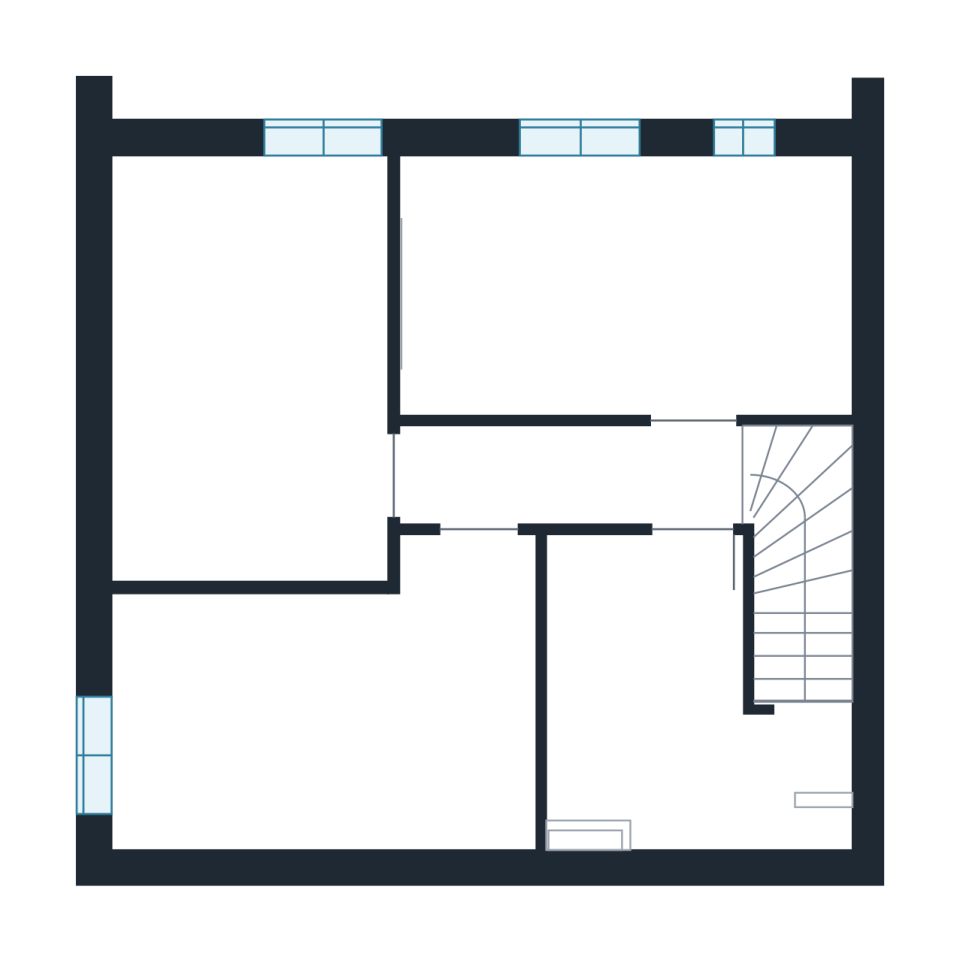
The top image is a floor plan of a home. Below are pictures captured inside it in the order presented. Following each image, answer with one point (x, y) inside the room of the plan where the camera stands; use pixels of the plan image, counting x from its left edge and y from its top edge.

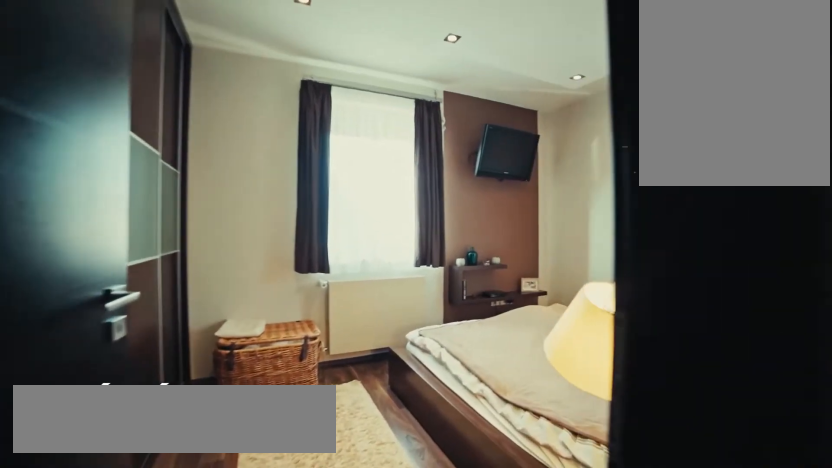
(430, 480)
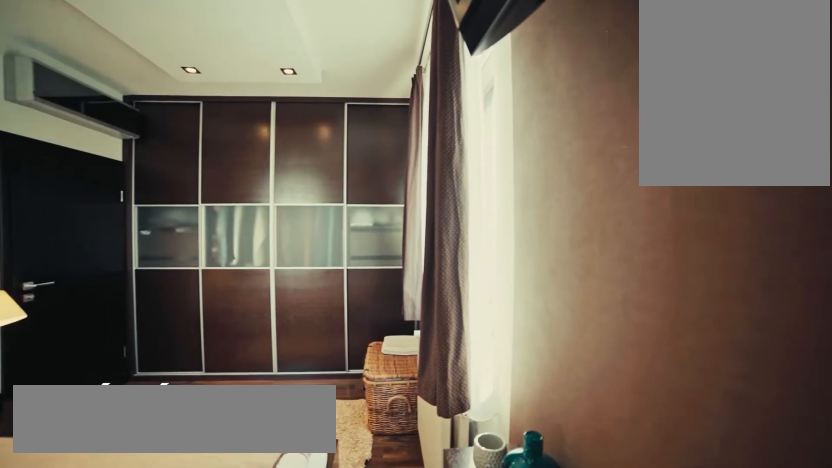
(162, 219)
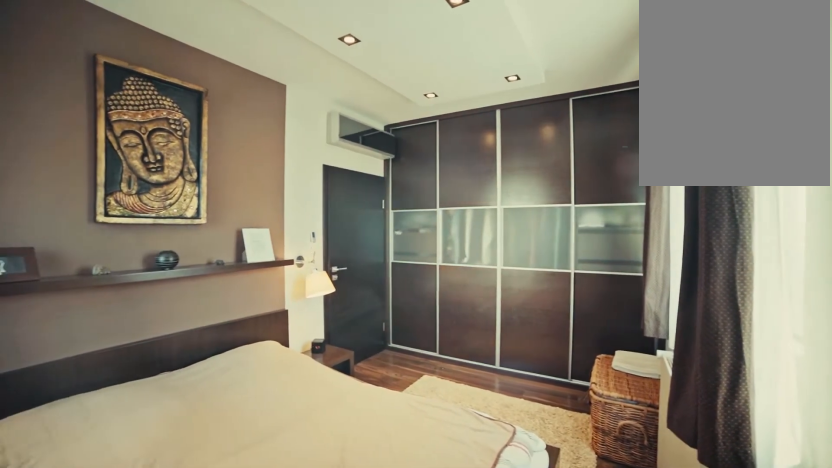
(162, 219)
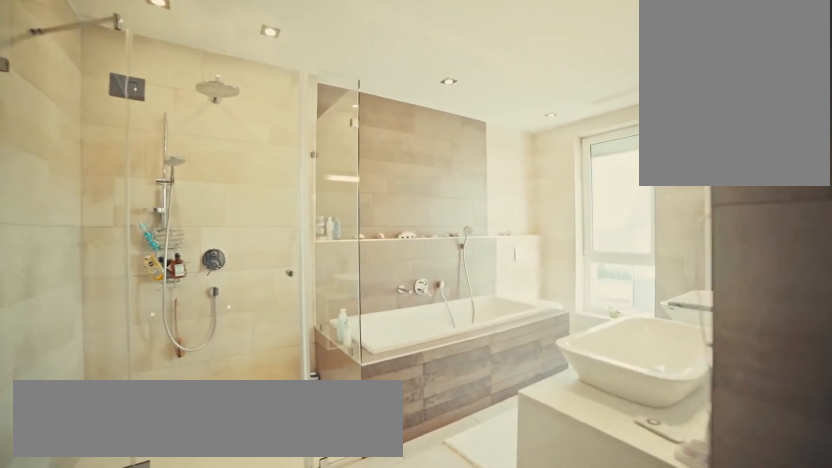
(433, 576)
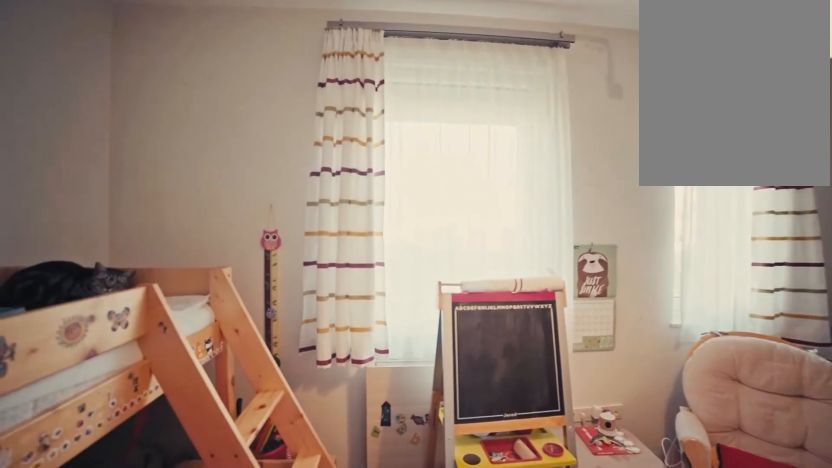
(495, 351)
